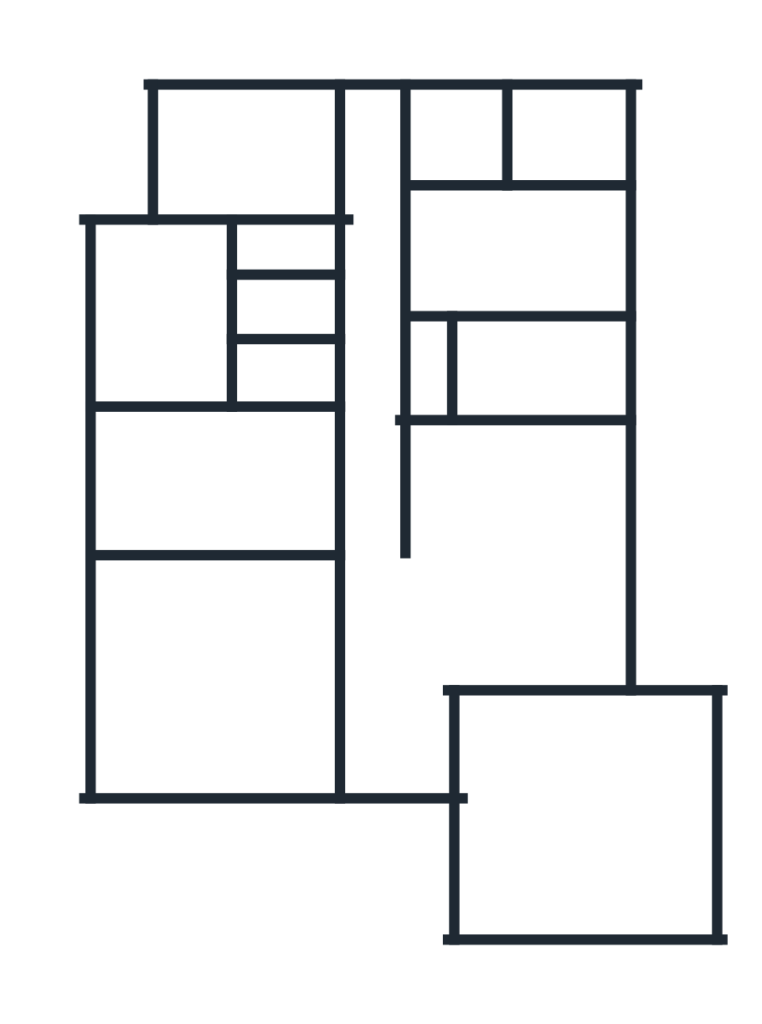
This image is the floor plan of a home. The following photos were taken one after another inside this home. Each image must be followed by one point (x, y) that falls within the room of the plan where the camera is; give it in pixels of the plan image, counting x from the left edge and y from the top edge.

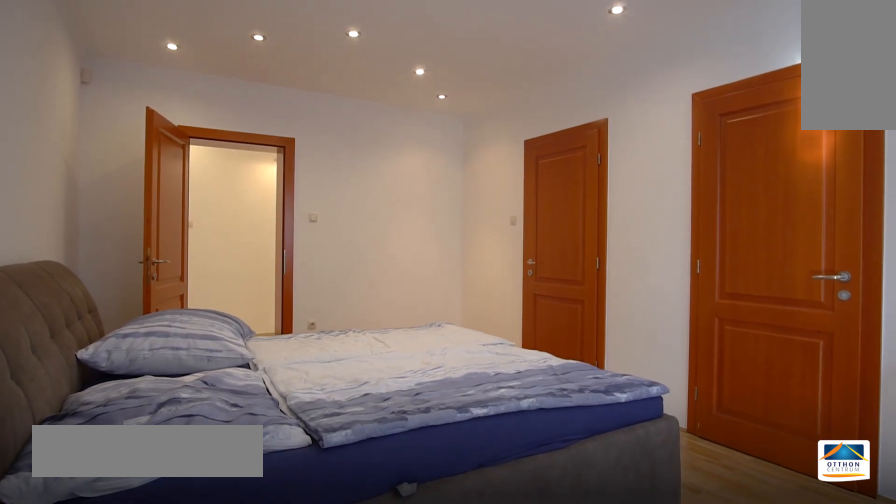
(545, 262)
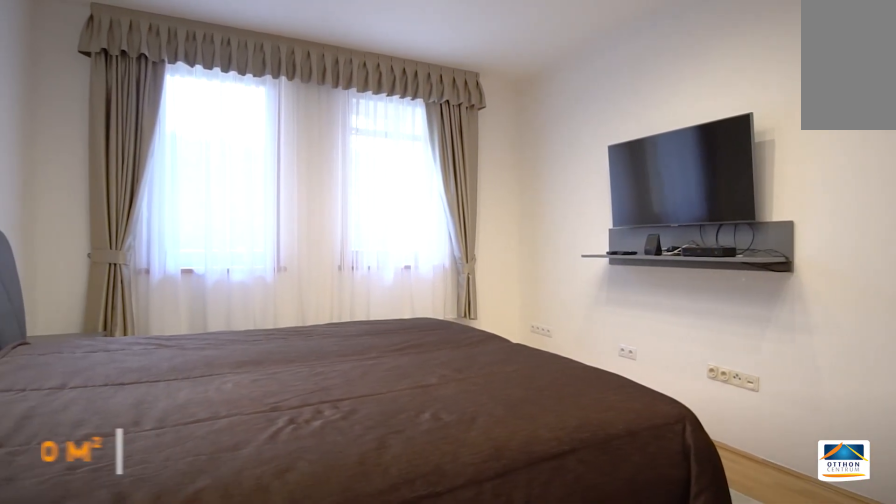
(217, 482)
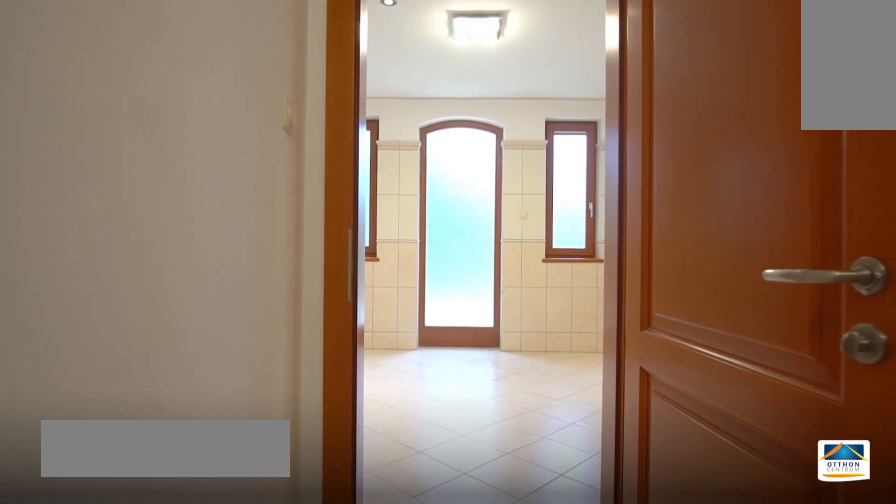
(292, 313)
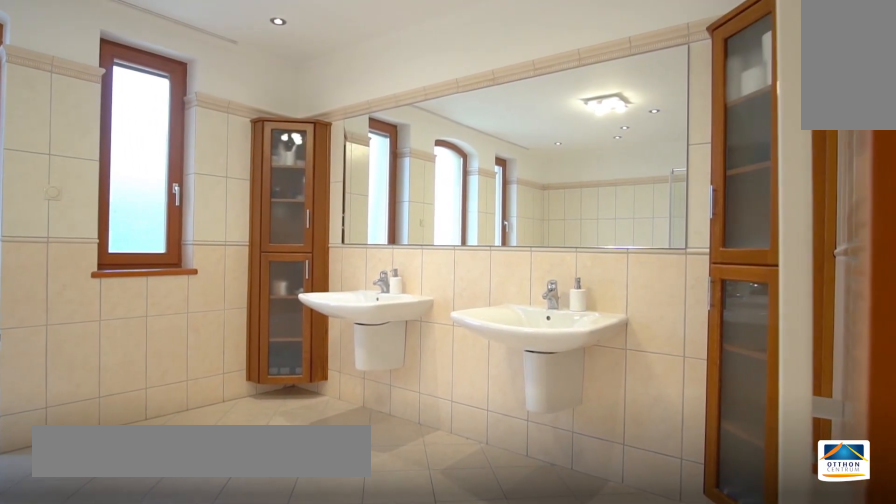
(167, 312)
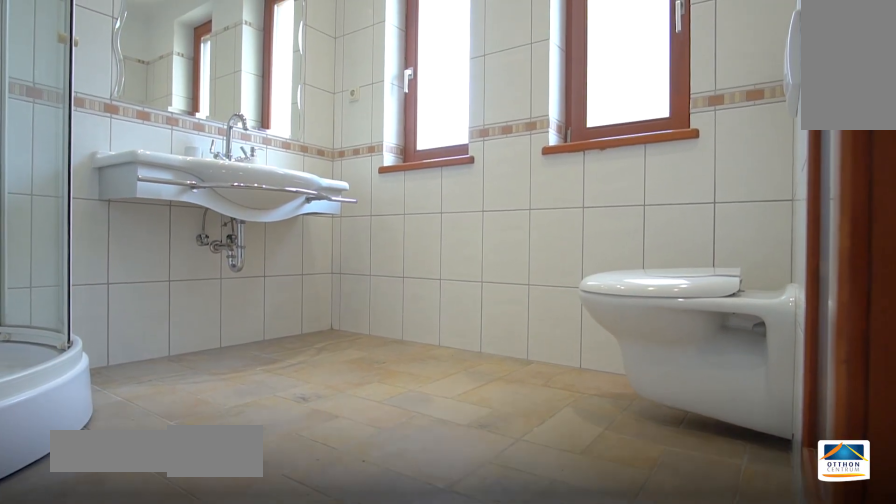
(575, 137)
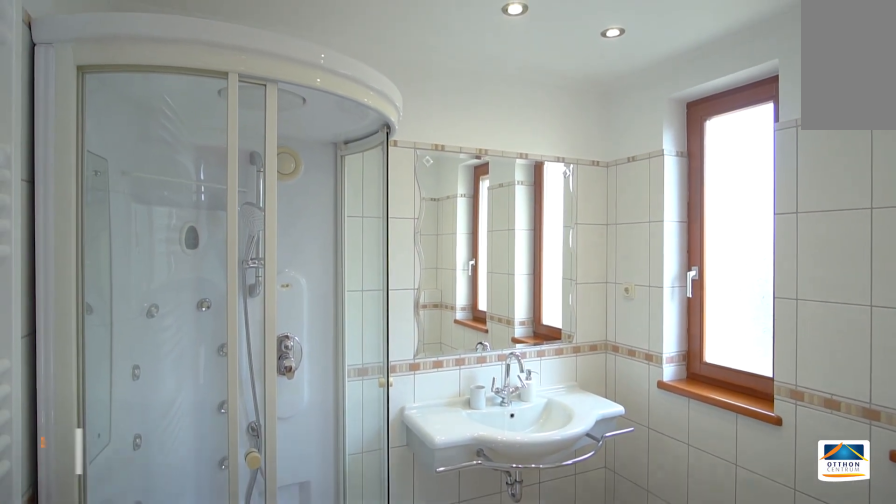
(574, 136)
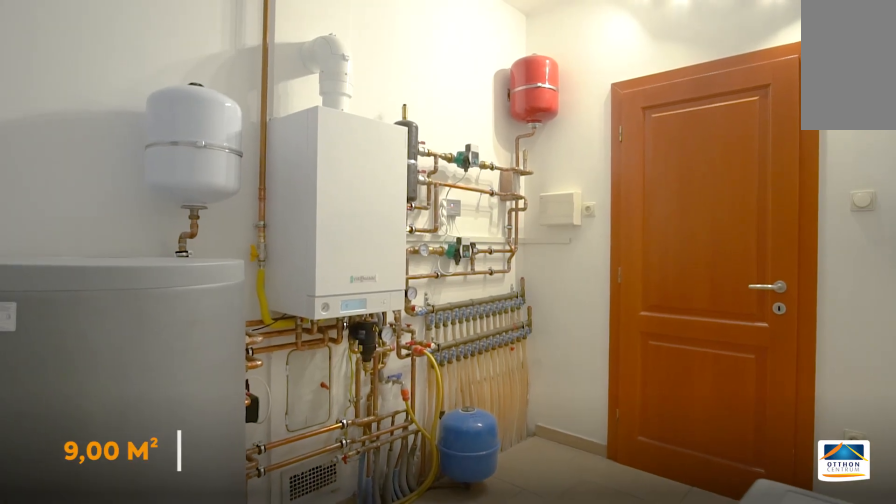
(537, 374)
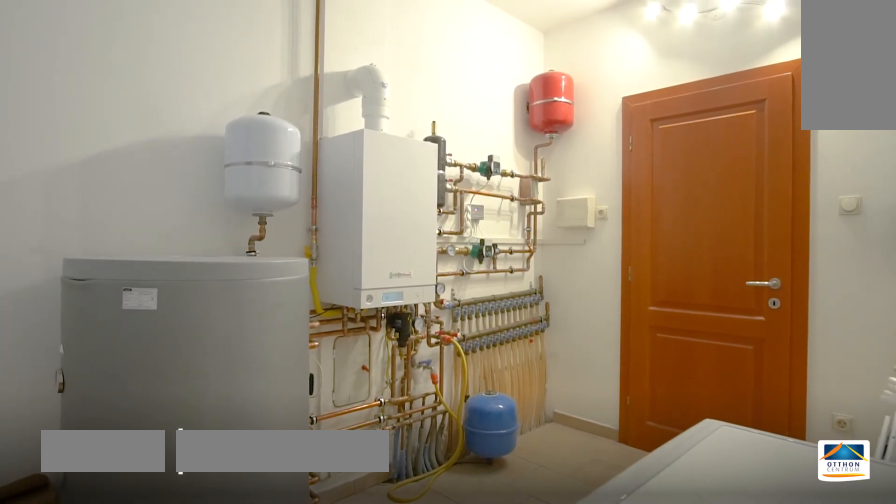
(537, 374)
